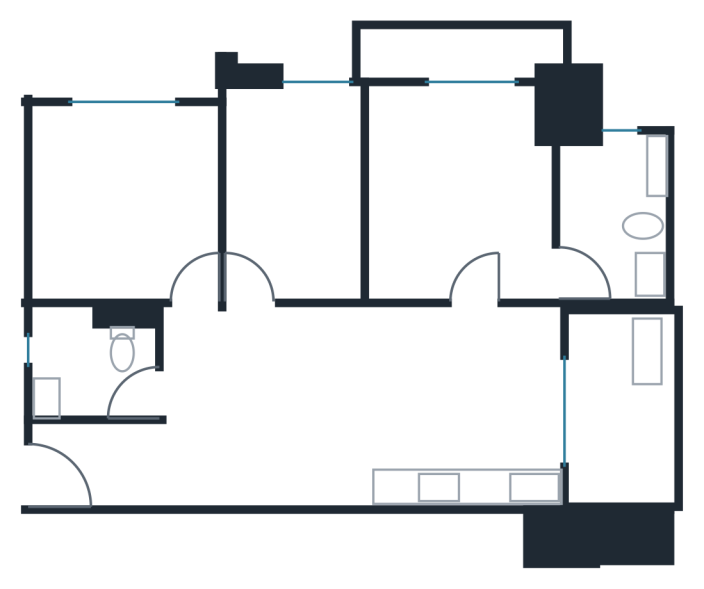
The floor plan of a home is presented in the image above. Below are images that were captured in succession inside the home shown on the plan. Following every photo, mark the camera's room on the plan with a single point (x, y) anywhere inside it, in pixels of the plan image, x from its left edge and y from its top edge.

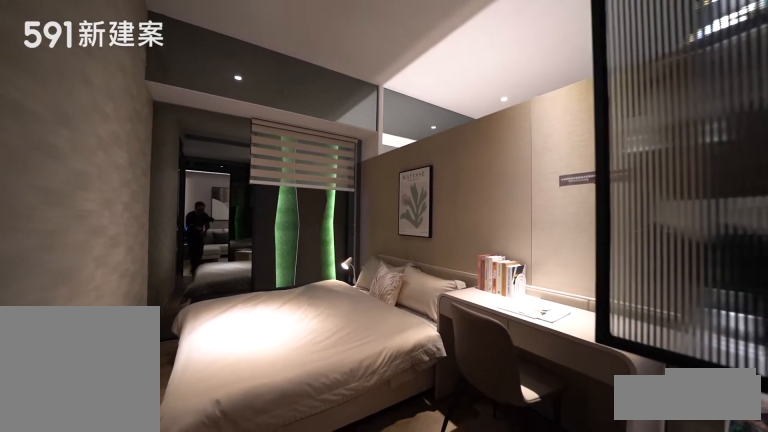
(298, 186)
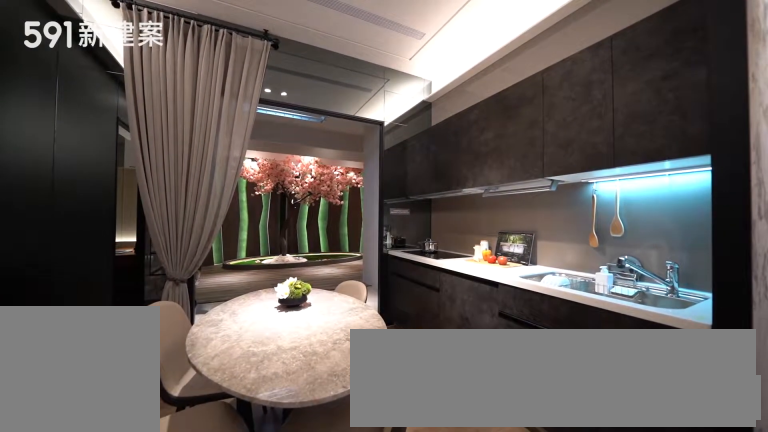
(468, 408)
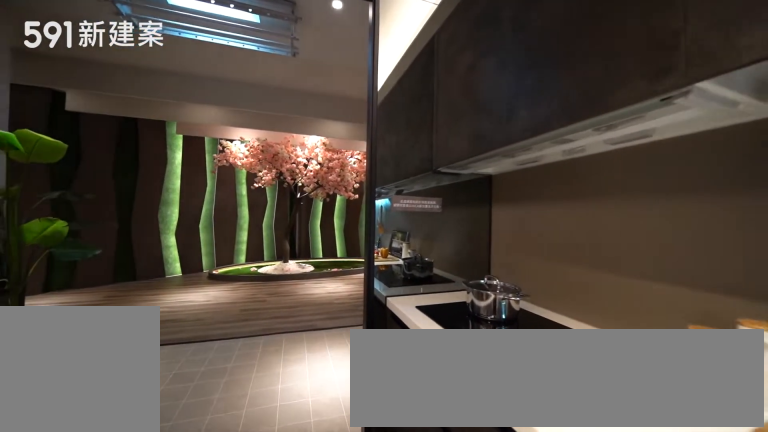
(468, 408)
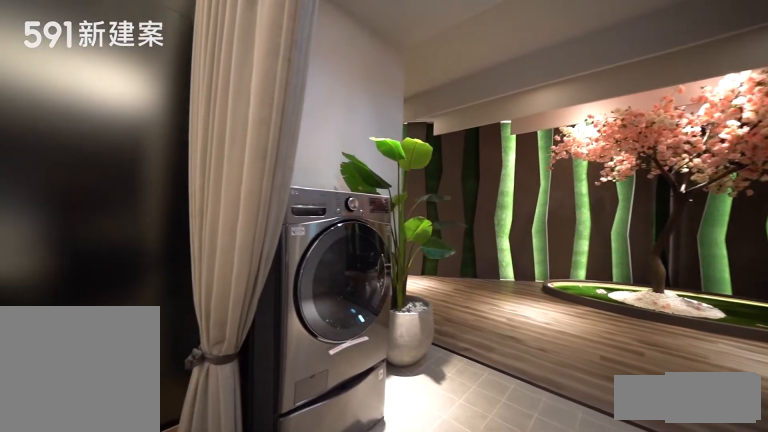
(623, 408)
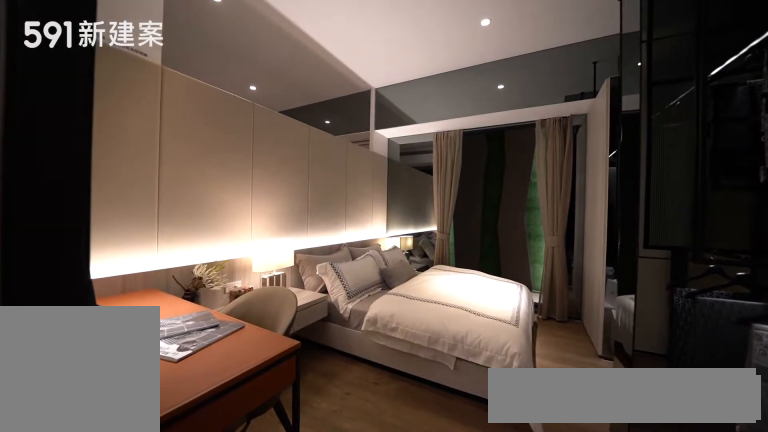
(463, 186)
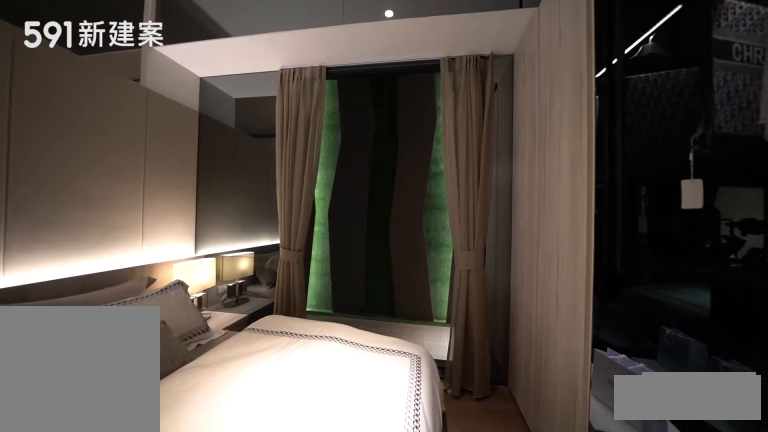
(463, 186)
